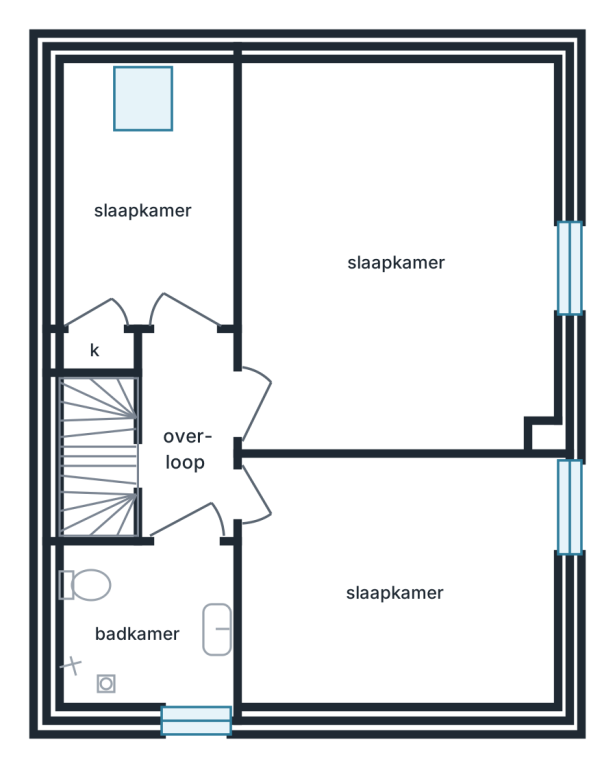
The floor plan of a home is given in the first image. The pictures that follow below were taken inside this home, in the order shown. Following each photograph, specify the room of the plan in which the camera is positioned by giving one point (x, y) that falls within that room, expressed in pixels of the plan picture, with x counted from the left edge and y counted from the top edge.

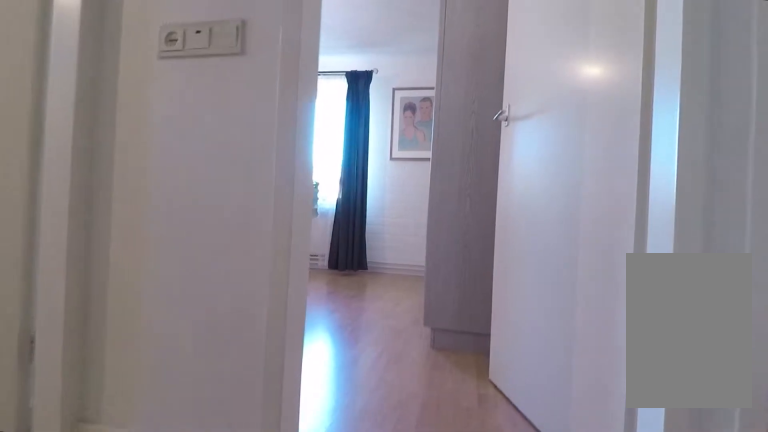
(187, 457)
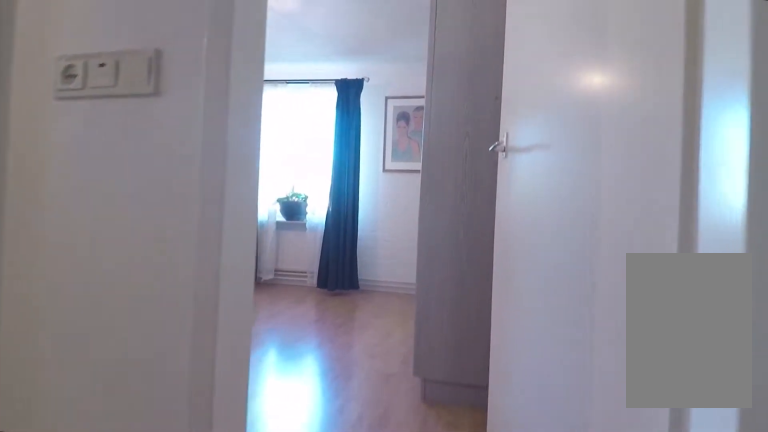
(187, 457)
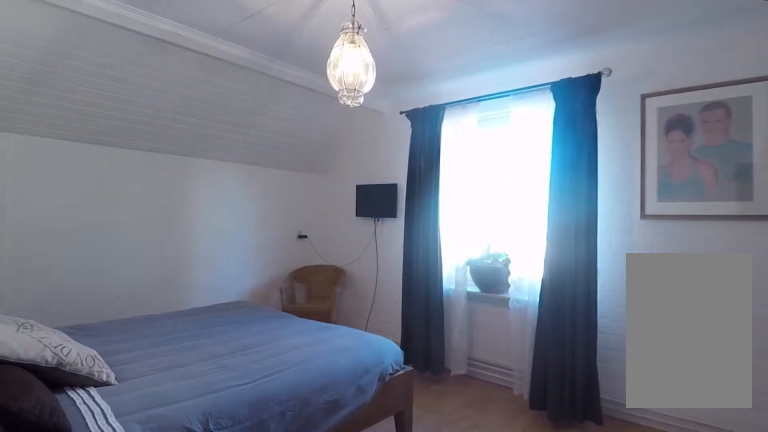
(400, 126)
